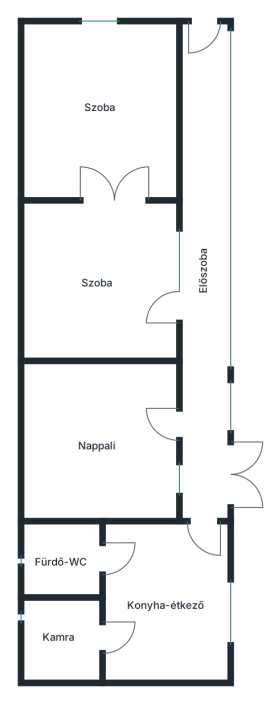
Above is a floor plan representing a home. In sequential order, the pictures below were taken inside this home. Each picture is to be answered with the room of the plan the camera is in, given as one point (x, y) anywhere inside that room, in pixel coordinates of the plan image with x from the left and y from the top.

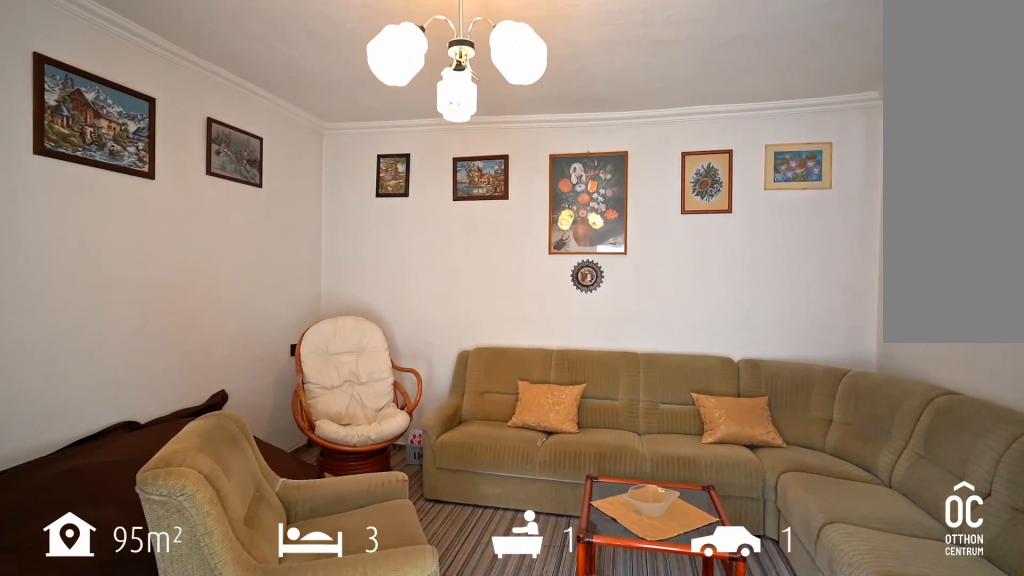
(97, 436)
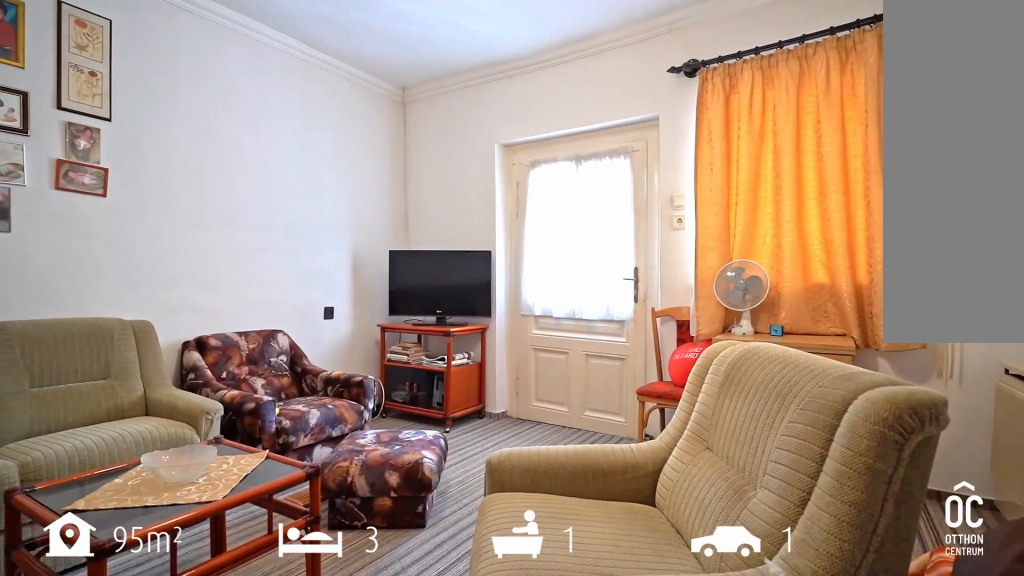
(97, 436)
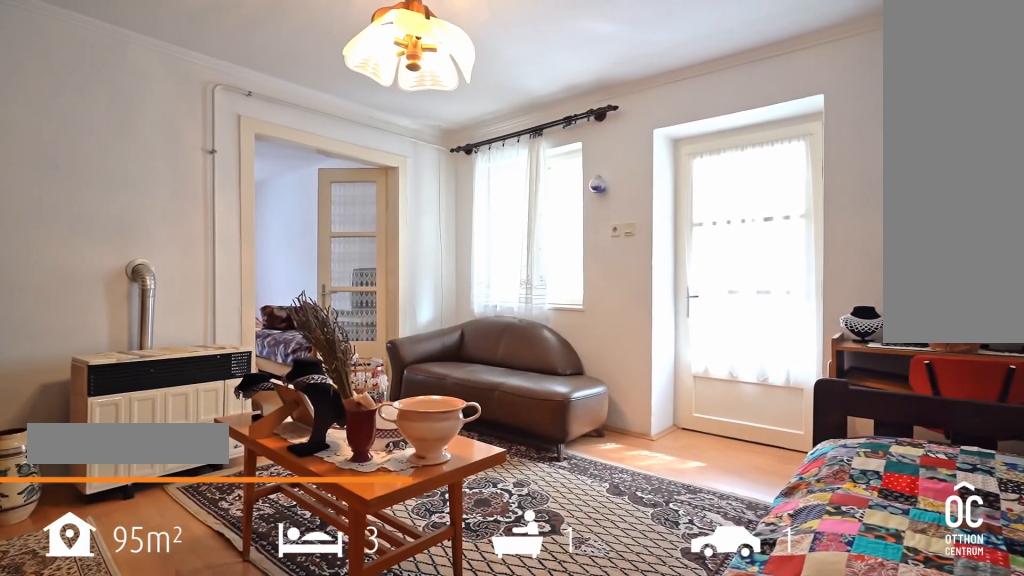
(98, 282)
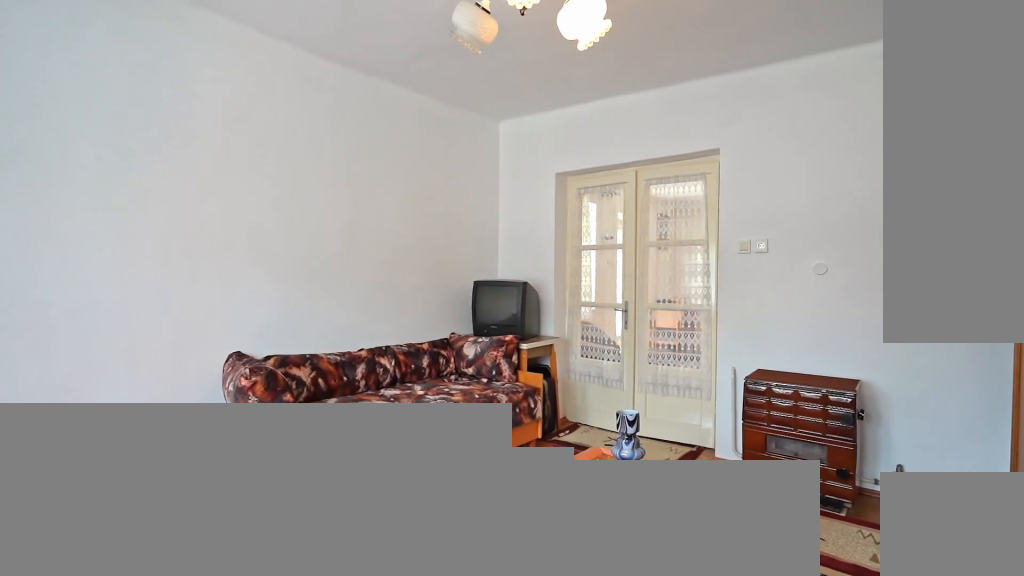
(98, 108)
